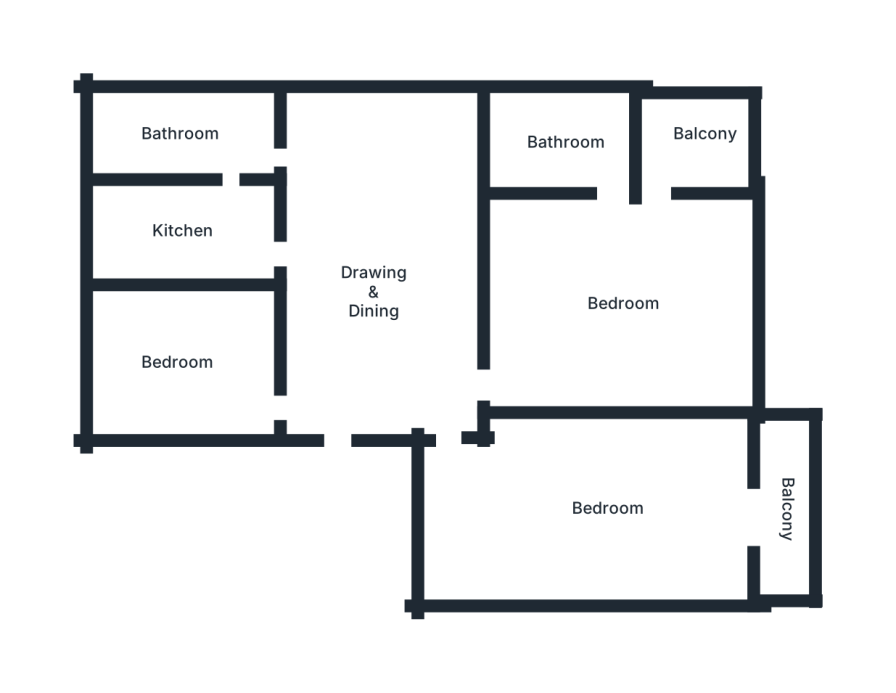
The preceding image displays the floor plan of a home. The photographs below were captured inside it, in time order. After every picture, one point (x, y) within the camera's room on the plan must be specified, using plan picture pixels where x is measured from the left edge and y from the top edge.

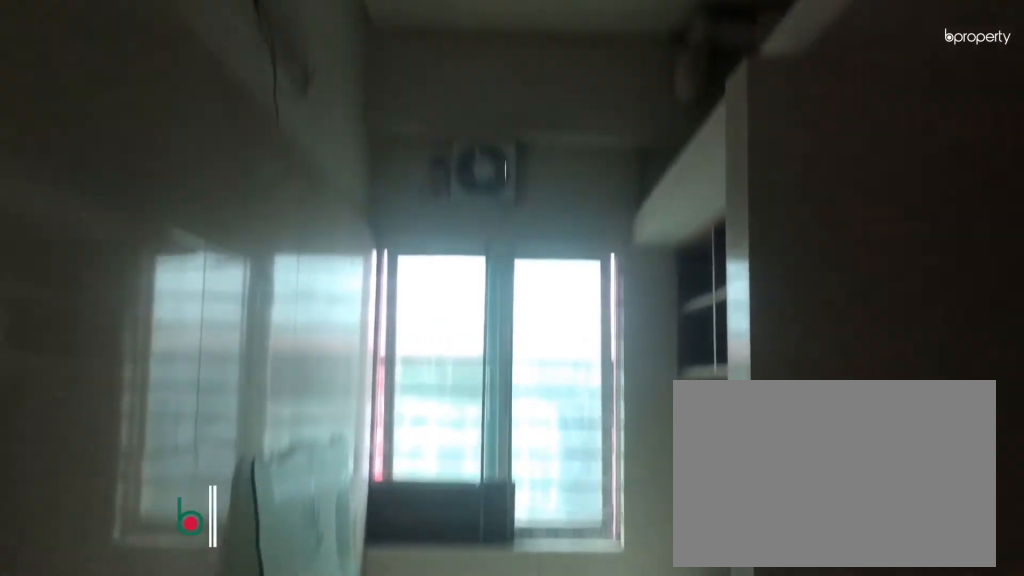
(192, 226)
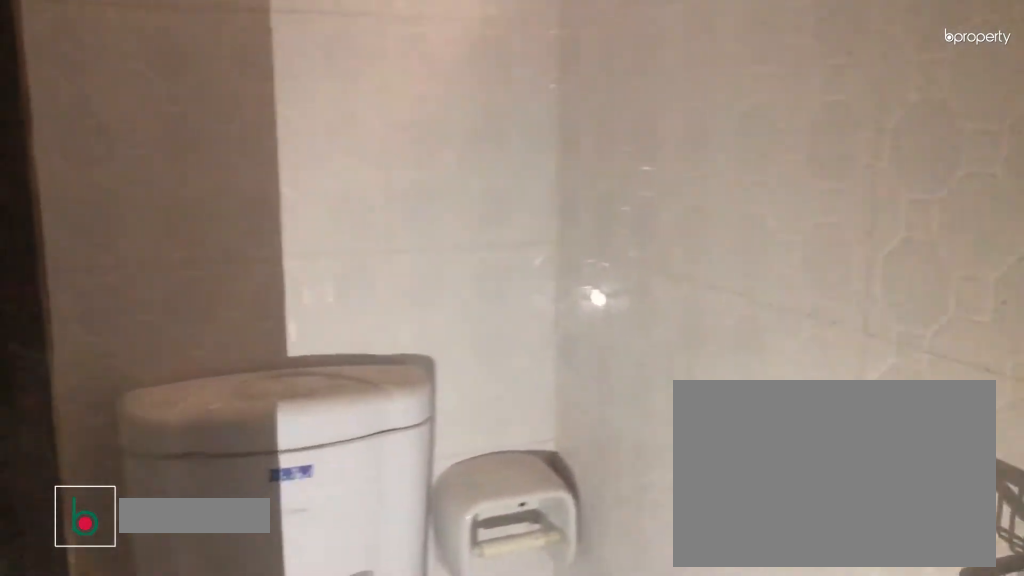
(182, 134)
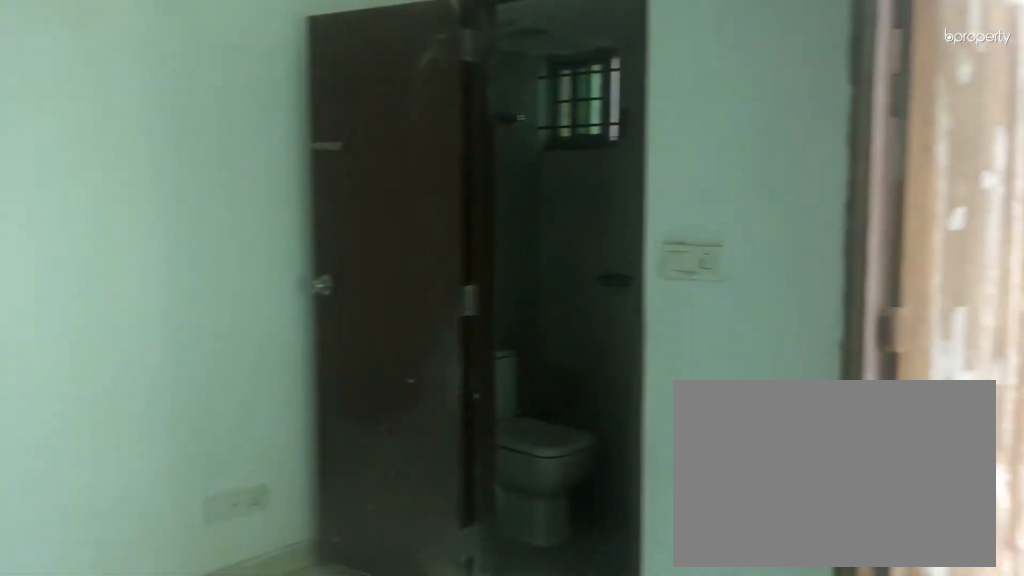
(626, 301)
